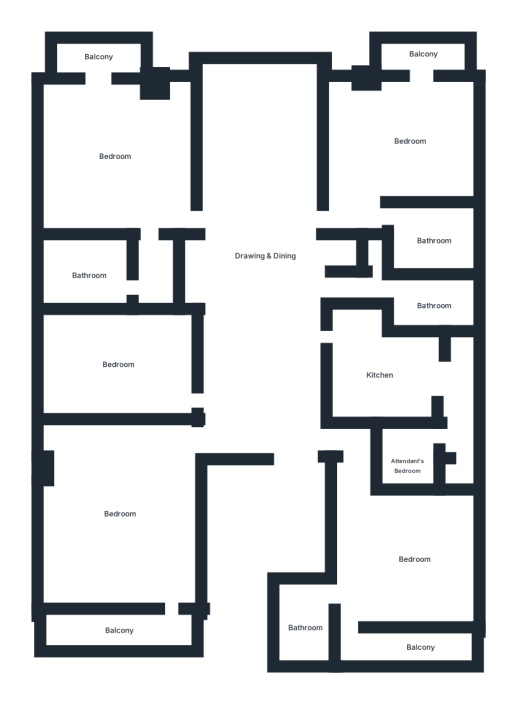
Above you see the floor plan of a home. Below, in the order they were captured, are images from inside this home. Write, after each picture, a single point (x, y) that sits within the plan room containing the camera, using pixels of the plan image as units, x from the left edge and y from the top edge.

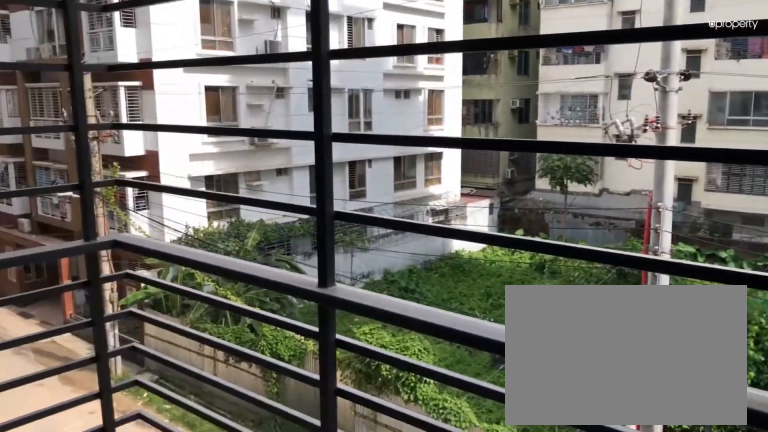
(94, 53)
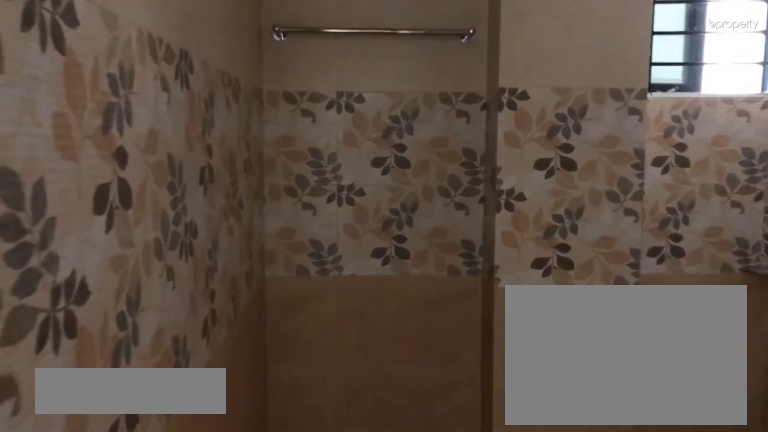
(431, 240)
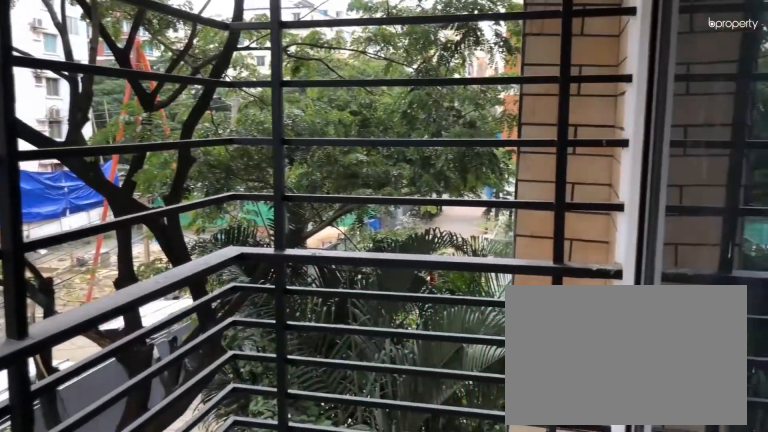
(420, 56)
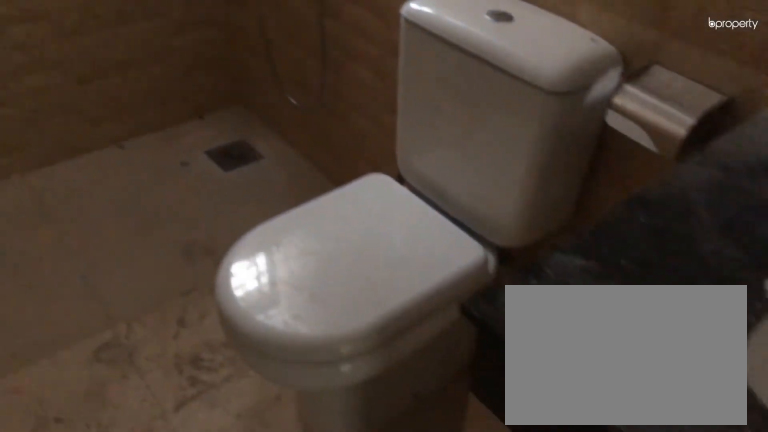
(432, 300)
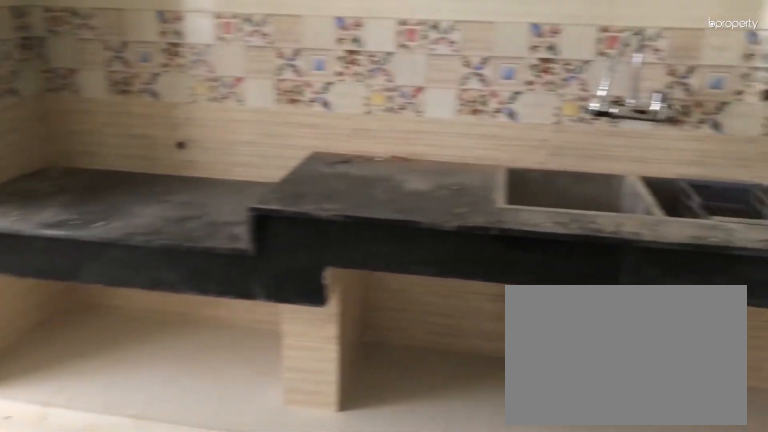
(388, 377)
